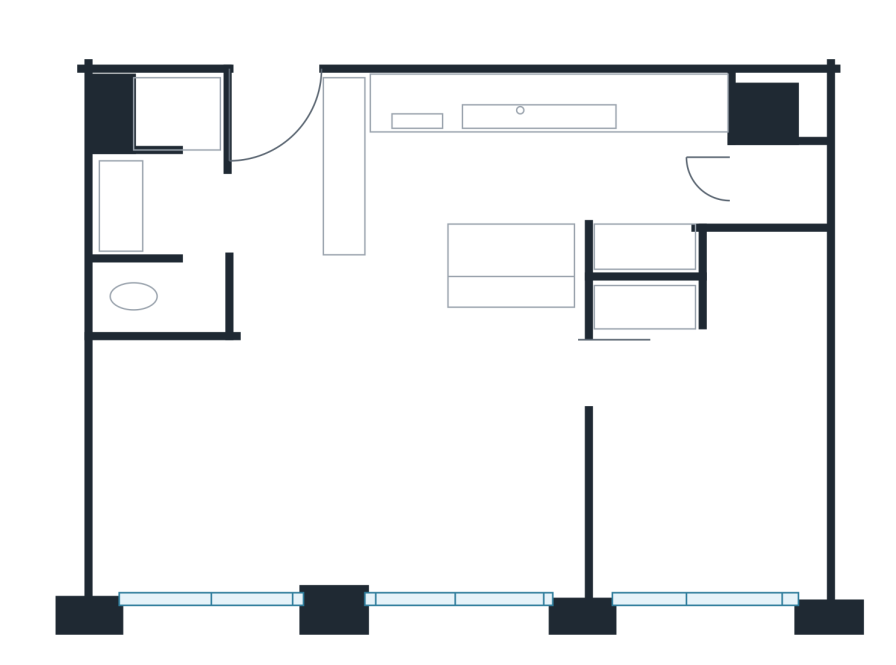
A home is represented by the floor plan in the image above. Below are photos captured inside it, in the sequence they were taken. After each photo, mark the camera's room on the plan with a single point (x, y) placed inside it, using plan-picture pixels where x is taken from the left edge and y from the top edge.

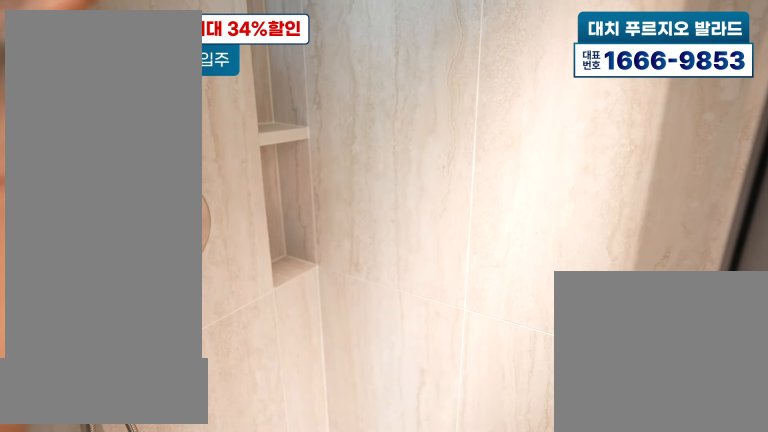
(178, 188)
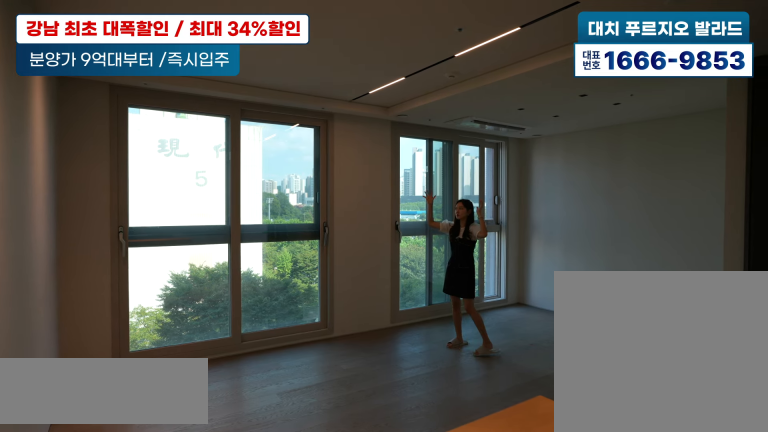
(302, 430)
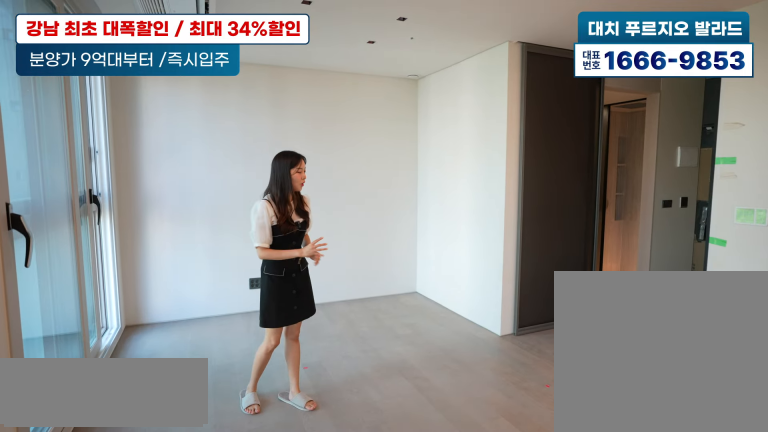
(303, 431)
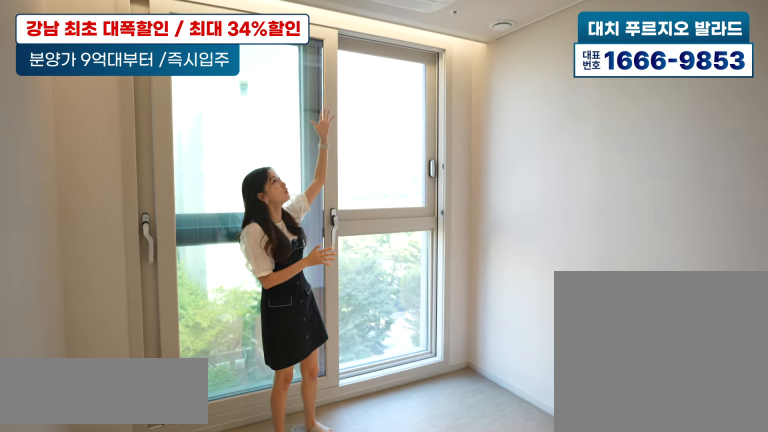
(700, 452)
